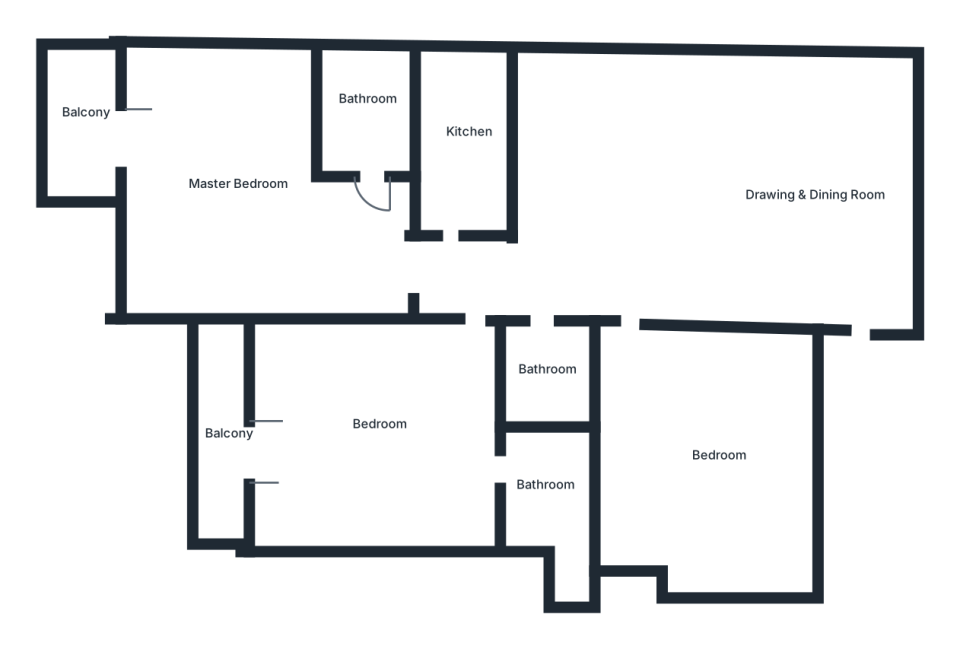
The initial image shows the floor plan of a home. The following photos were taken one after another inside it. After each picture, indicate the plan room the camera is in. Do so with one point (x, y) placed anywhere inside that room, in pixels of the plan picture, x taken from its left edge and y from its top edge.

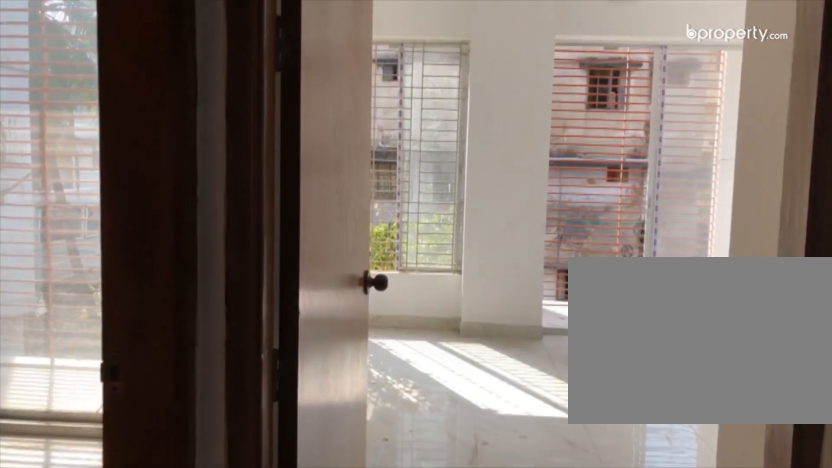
(430, 261)
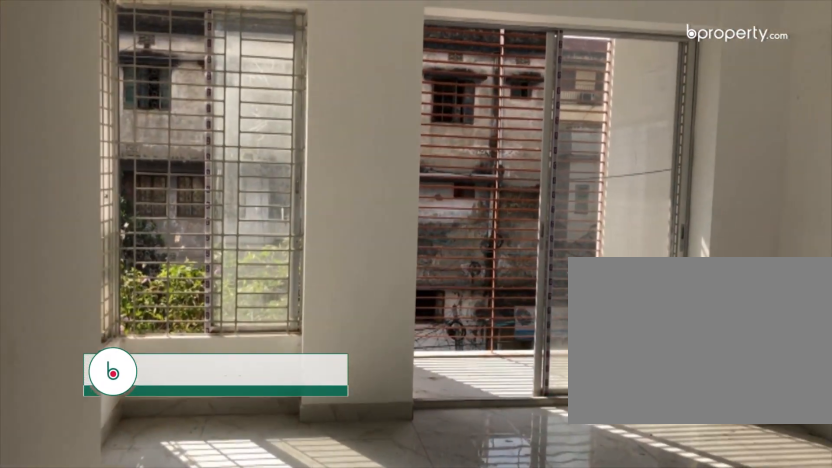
(250, 205)
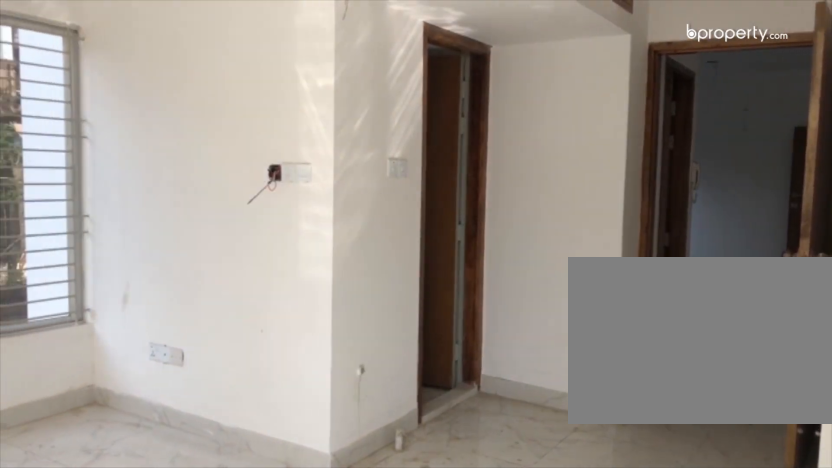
(259, 210)
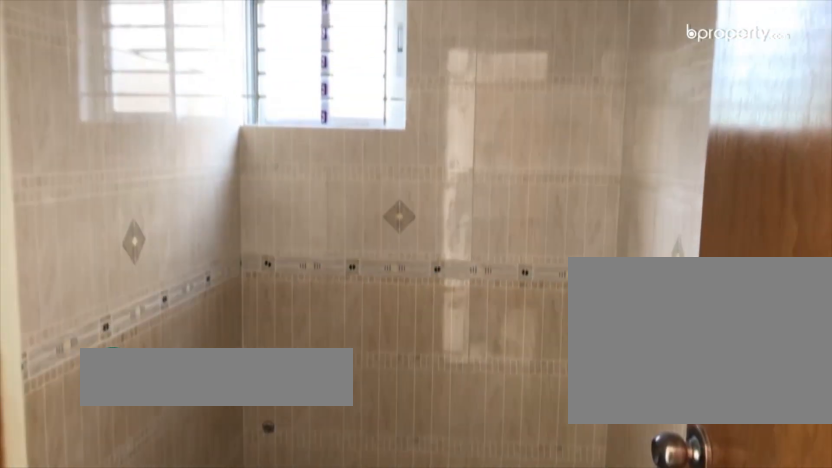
(365, 129)
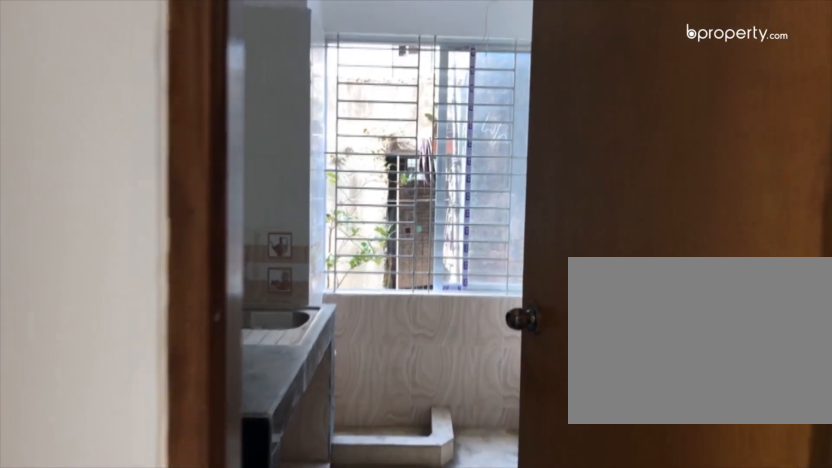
(459, 161)
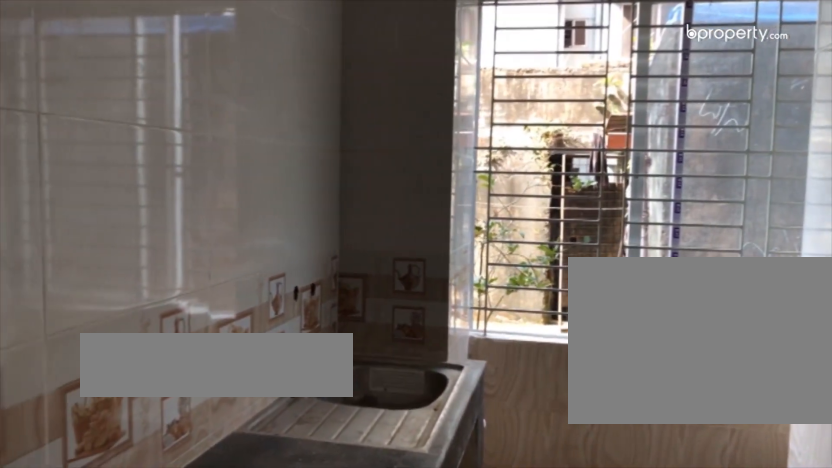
(459, 161)
